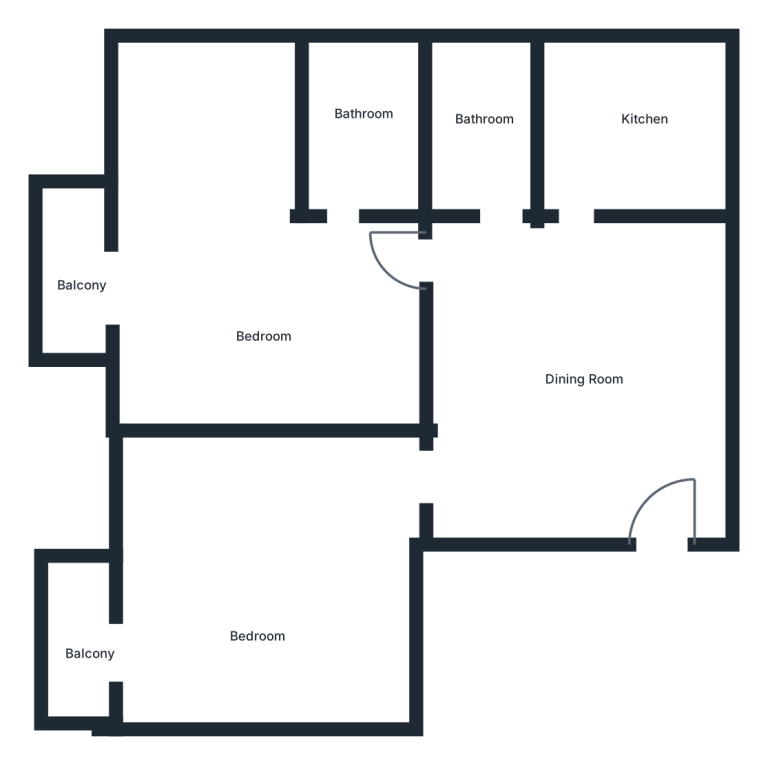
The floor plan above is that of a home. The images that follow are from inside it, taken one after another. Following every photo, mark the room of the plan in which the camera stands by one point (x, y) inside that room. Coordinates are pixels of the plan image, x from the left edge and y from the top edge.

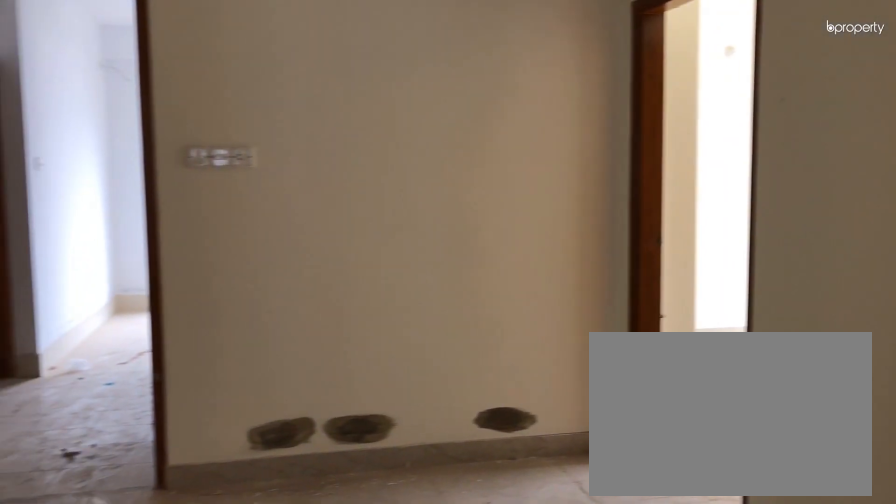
(562, 334)
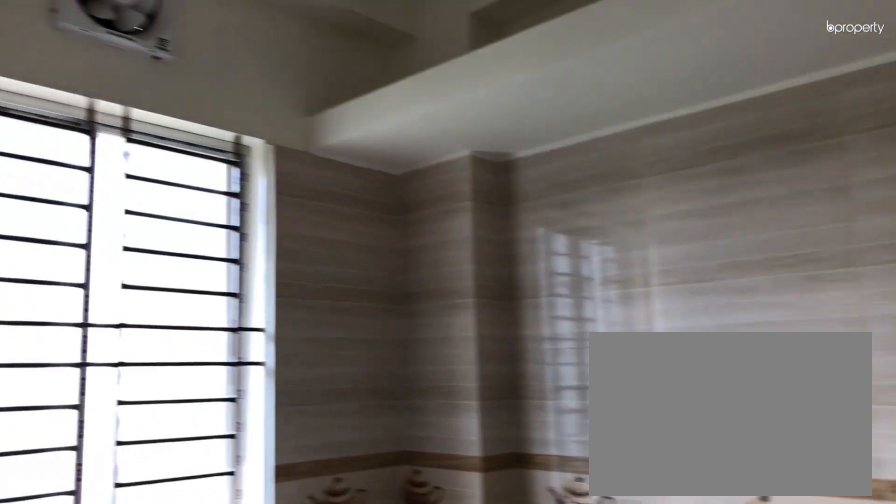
(612, 143)
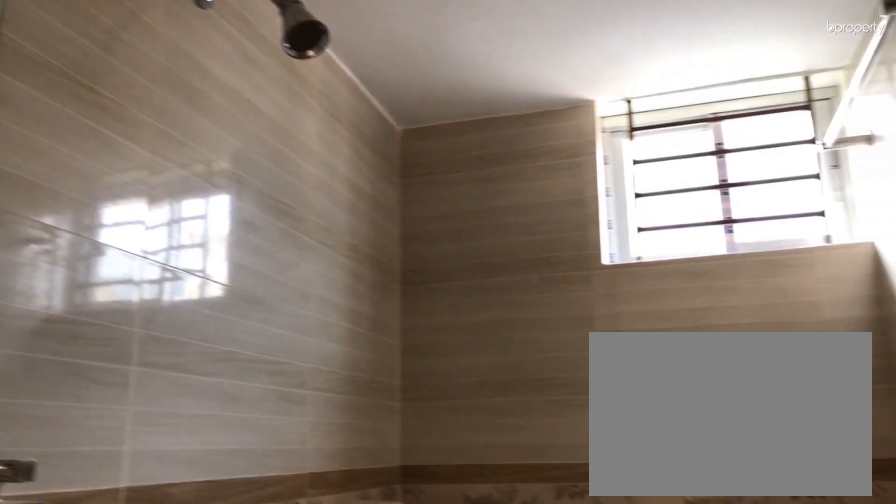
(486, 152)
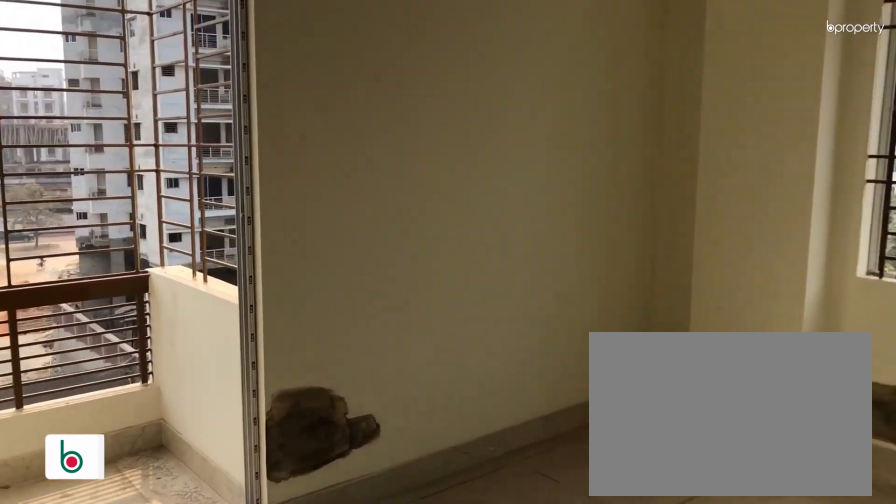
(257, 271)
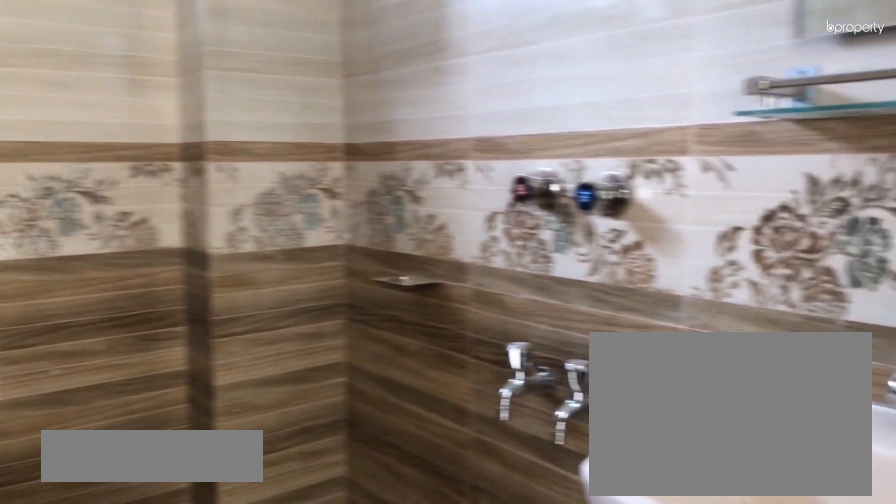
(359, 118)
